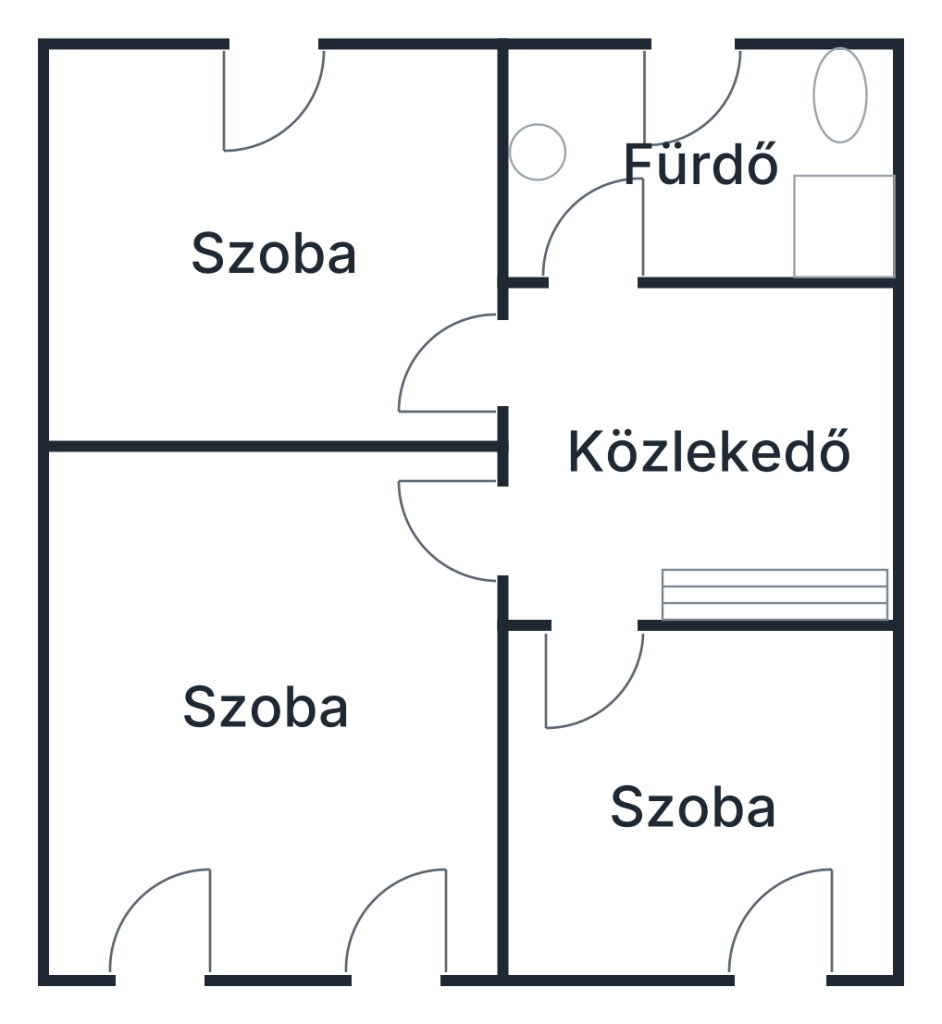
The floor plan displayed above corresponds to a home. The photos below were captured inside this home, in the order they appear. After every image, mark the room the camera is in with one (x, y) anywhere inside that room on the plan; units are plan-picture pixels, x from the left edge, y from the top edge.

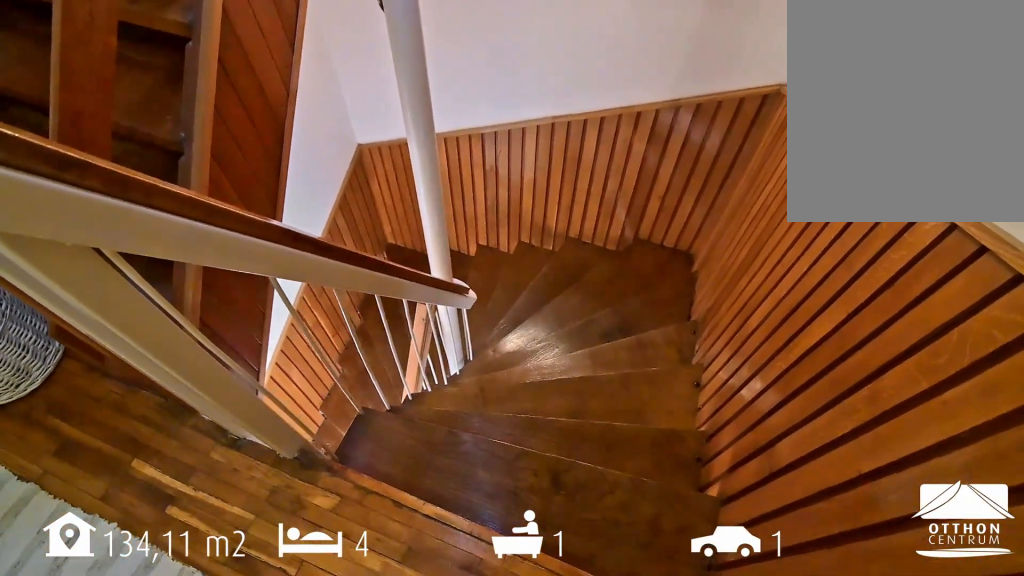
(699, 455)
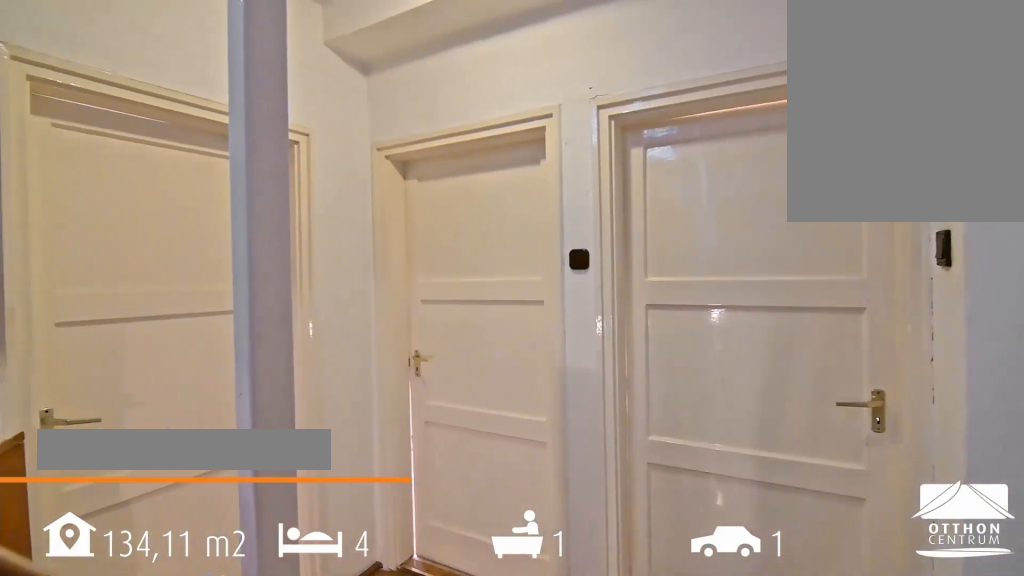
(699, 455)
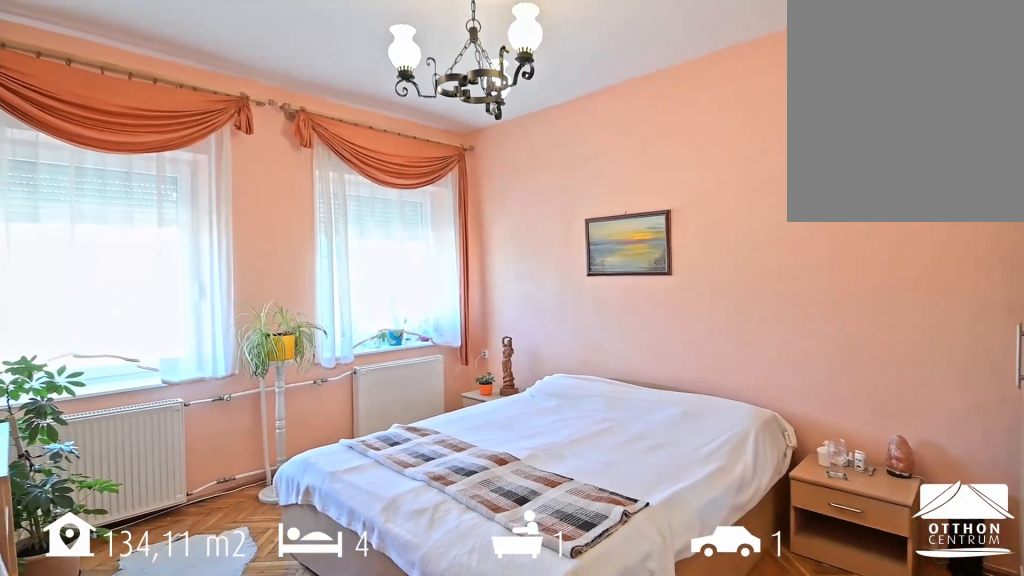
(274, 723)
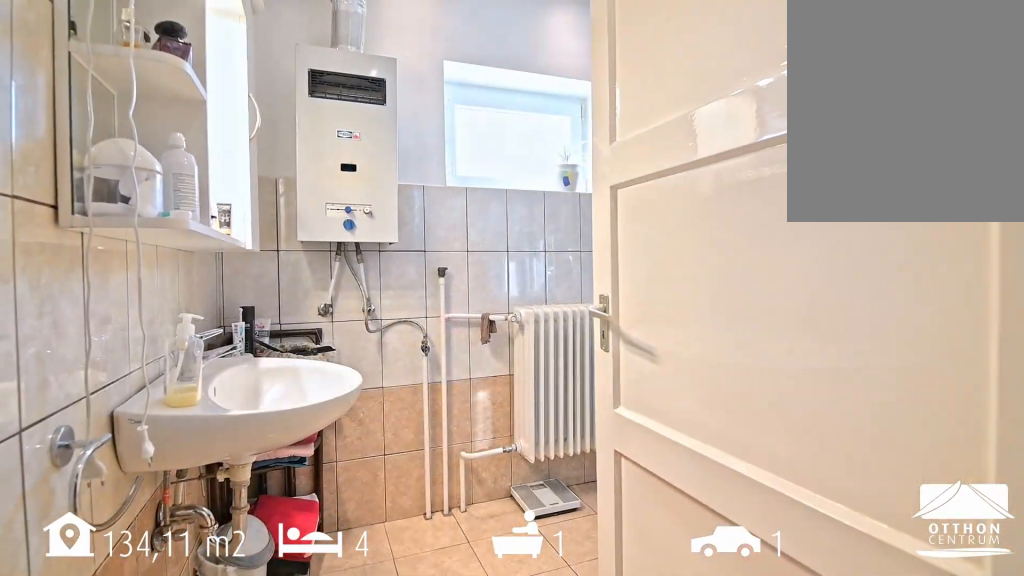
(690, 168)
